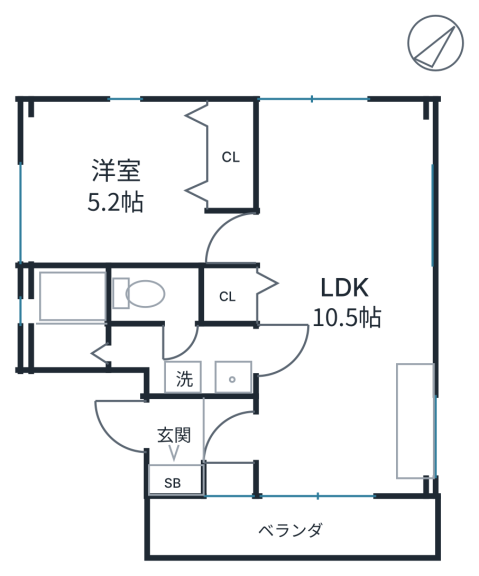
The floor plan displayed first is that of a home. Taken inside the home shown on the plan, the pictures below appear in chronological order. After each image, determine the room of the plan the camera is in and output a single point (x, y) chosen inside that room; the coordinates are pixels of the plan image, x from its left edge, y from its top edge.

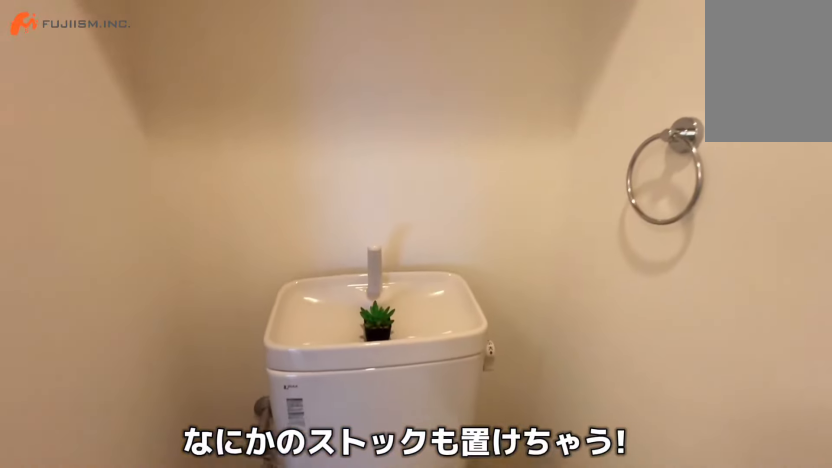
(165, 291)
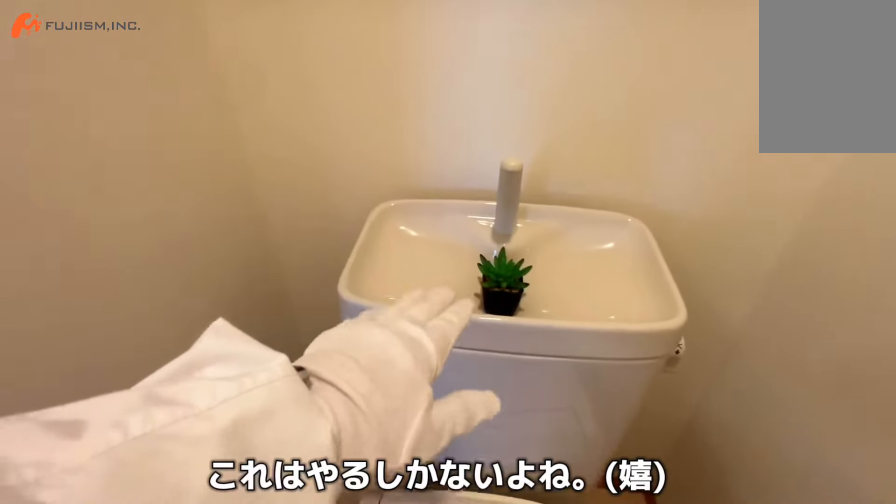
(163, 292)
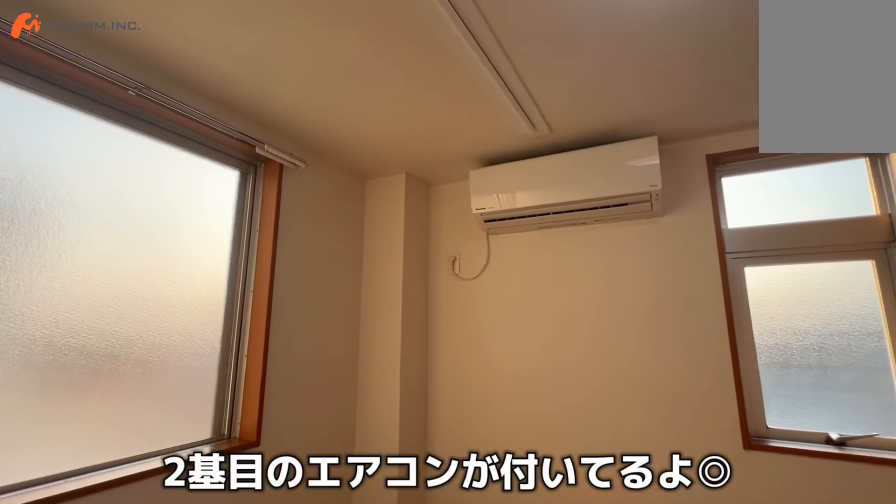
(110, 184)
